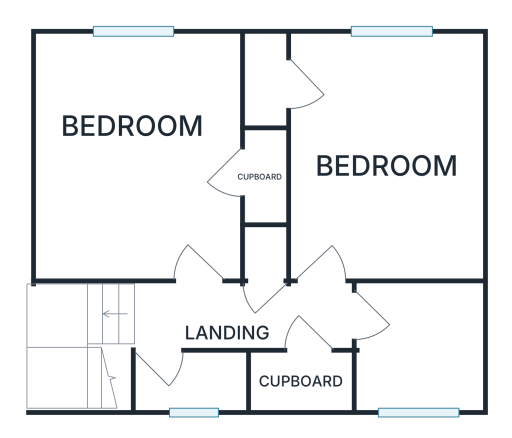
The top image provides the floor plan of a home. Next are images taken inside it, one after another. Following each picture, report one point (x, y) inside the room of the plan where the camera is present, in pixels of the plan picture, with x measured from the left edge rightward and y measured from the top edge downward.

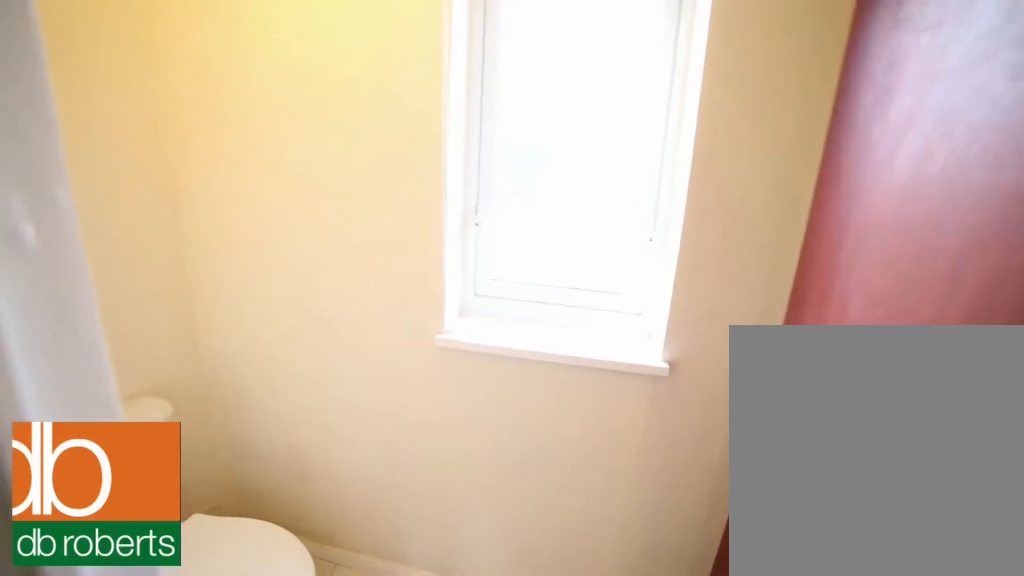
(196, 383)
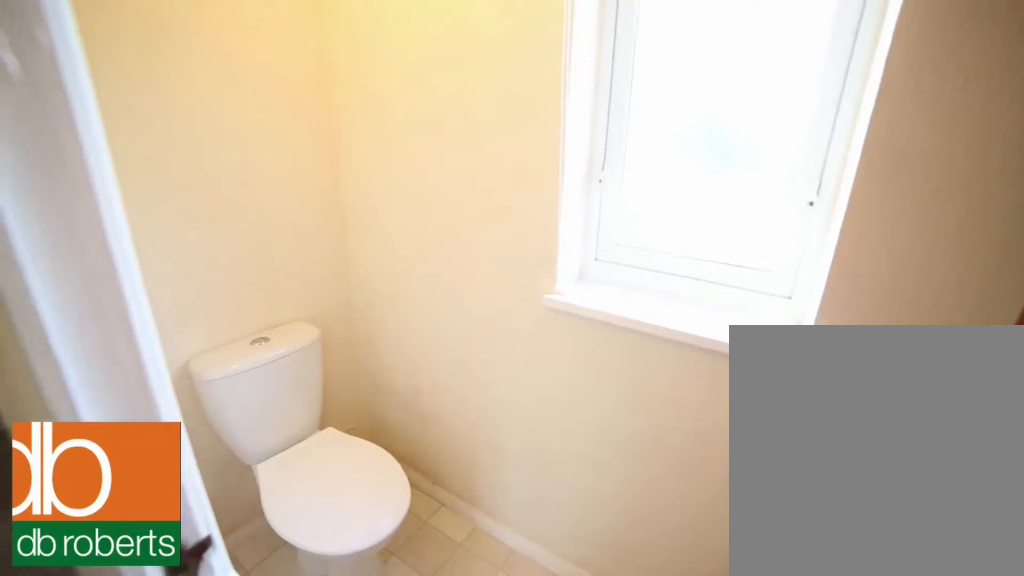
(196, 383)
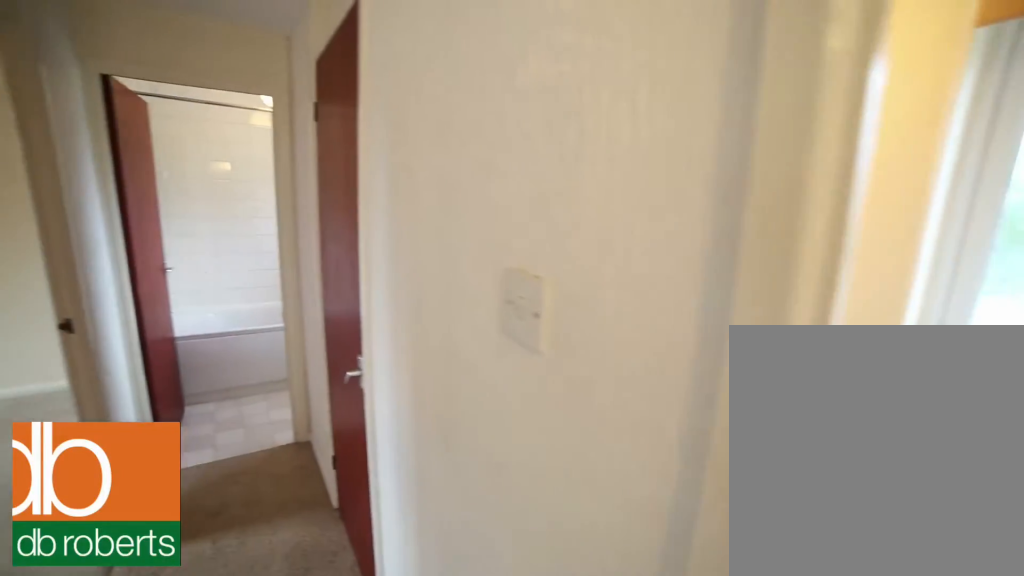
(234, 317)
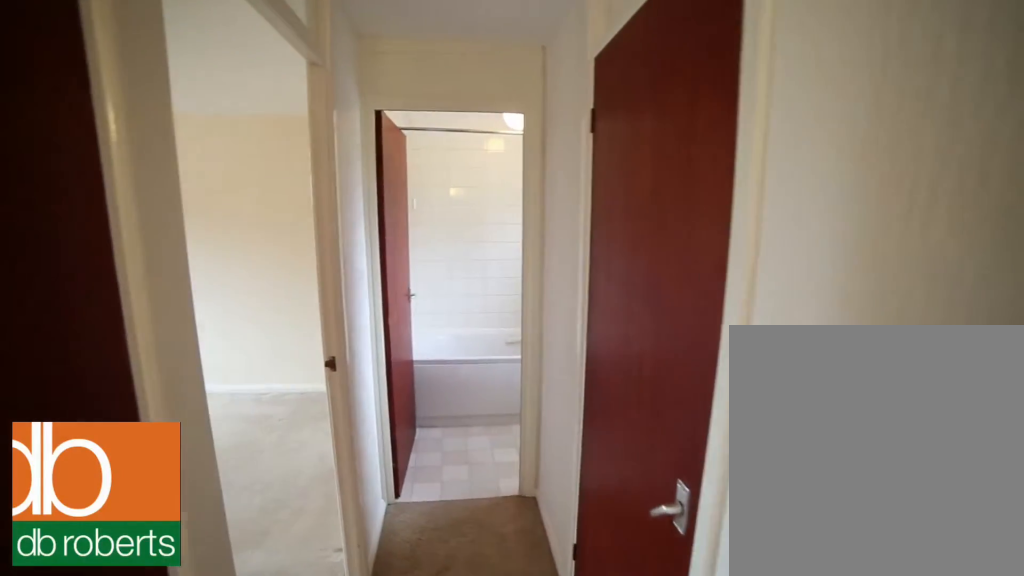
(234, 317)
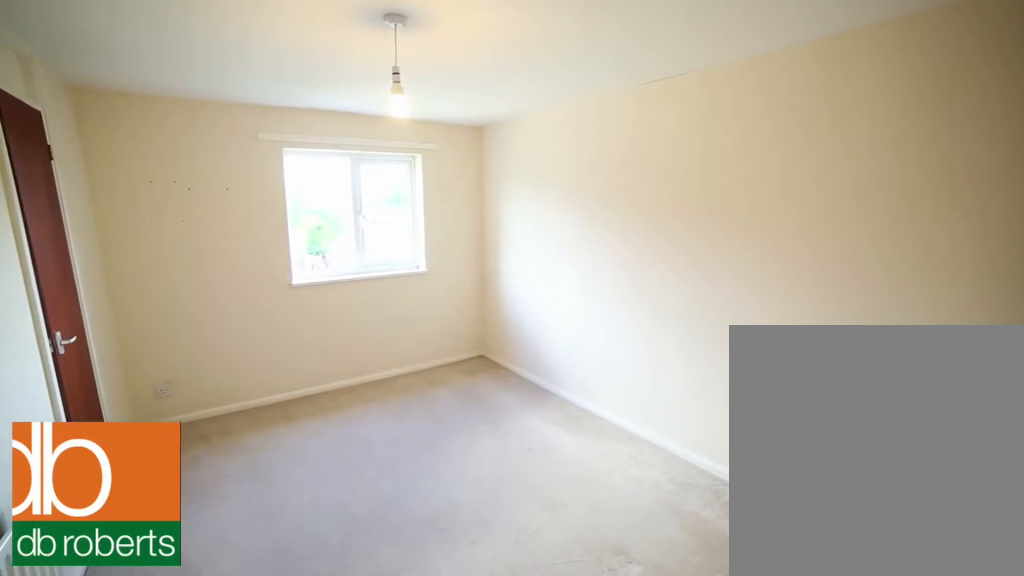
(379, 158)
